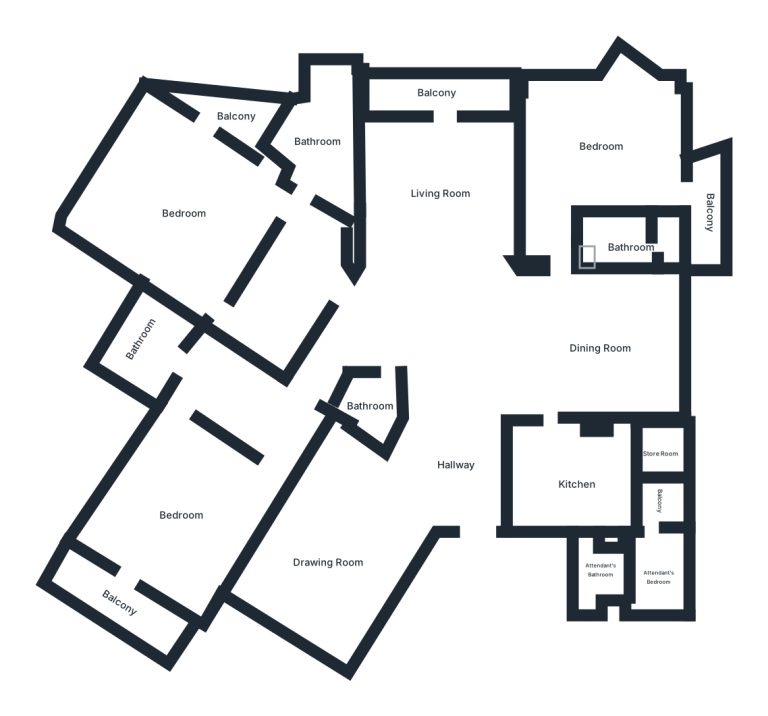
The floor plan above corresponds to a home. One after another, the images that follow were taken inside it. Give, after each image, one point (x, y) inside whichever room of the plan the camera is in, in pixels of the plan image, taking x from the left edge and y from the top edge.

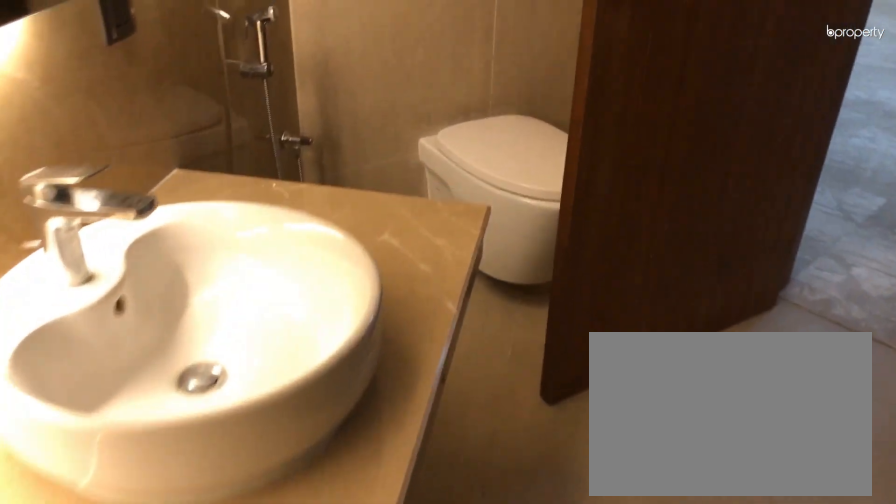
(315, 140)
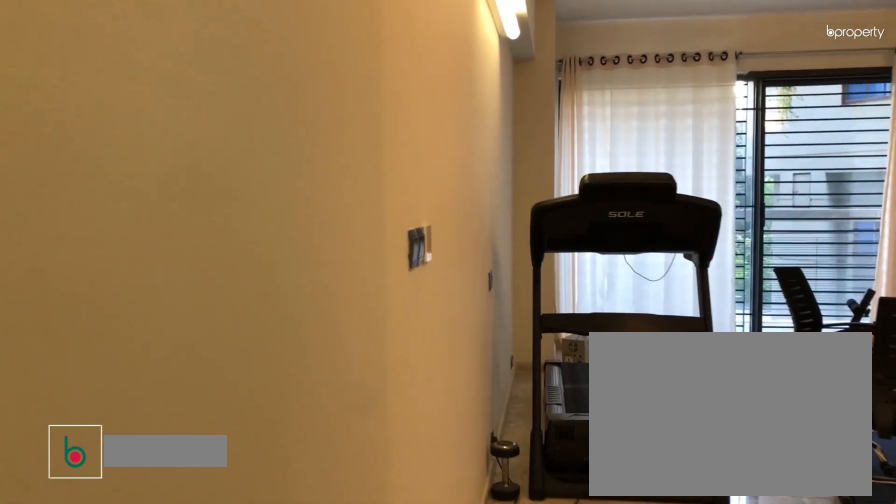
(179, 507)
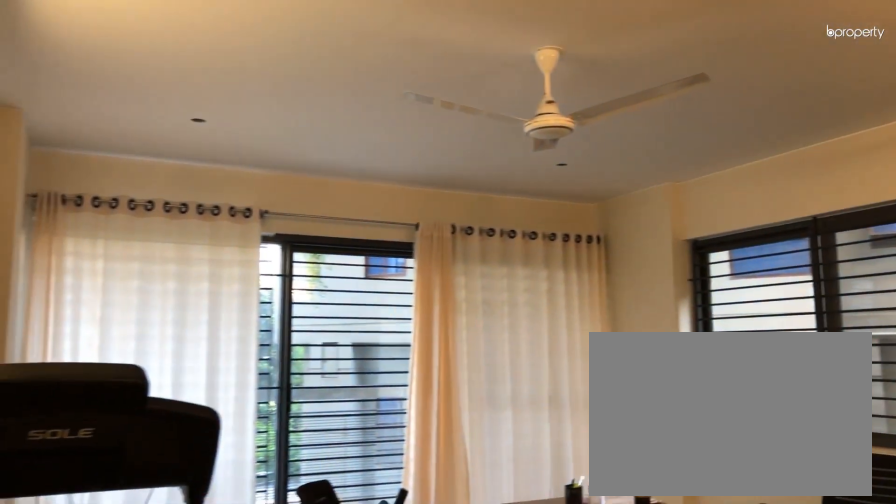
(179, 507)
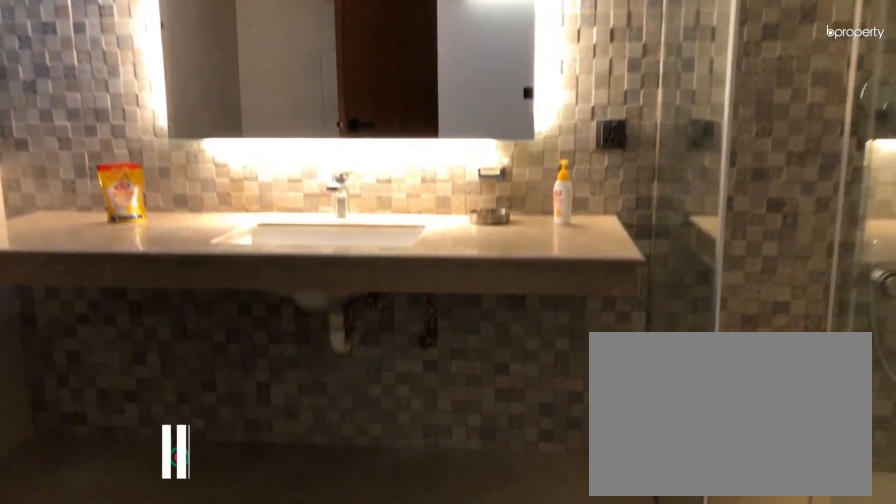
(147, 351)
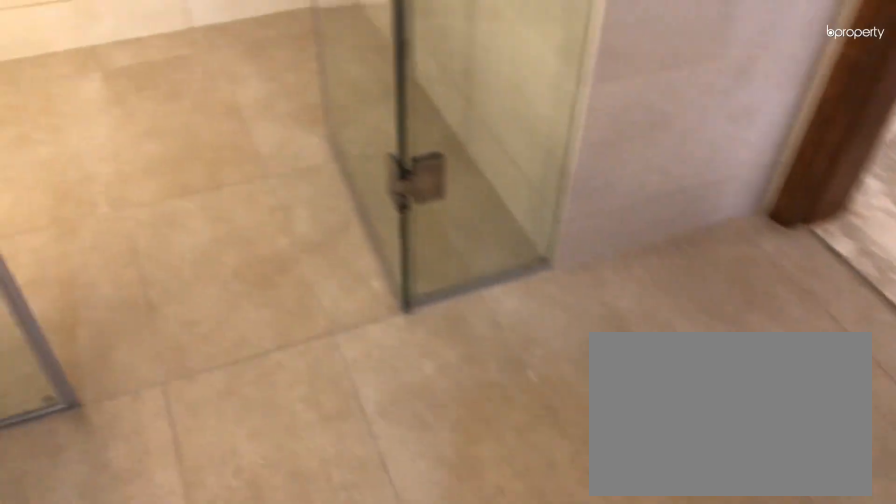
(147, 351)
